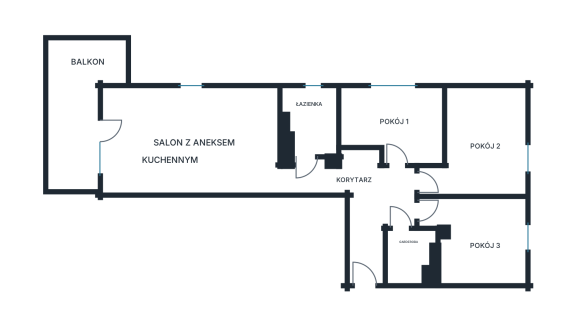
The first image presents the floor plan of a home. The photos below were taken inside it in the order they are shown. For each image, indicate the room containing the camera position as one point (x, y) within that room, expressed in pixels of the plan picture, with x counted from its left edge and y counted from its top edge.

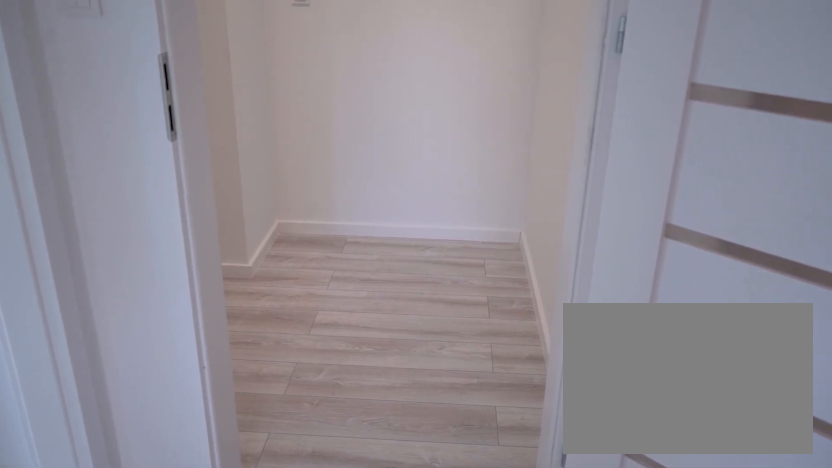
(409, 254)
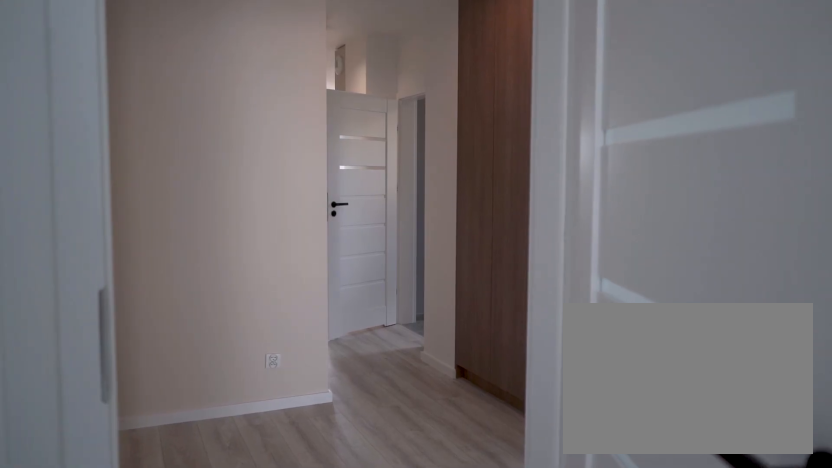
(361, 199)
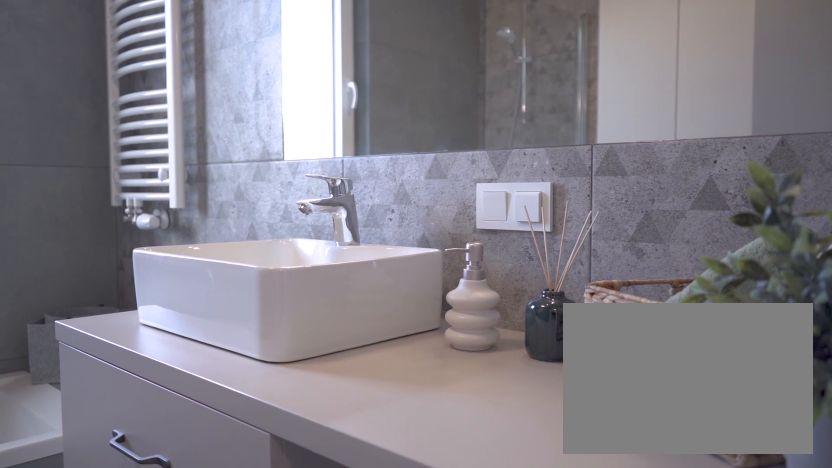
(311, 120)
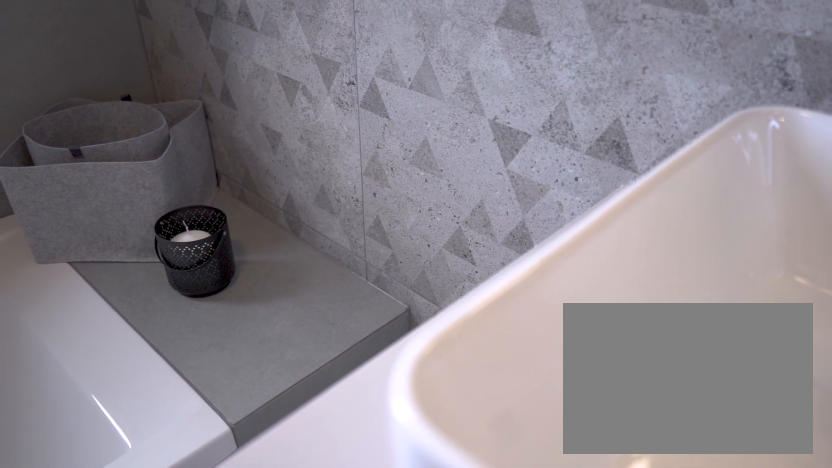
(311, 120)
